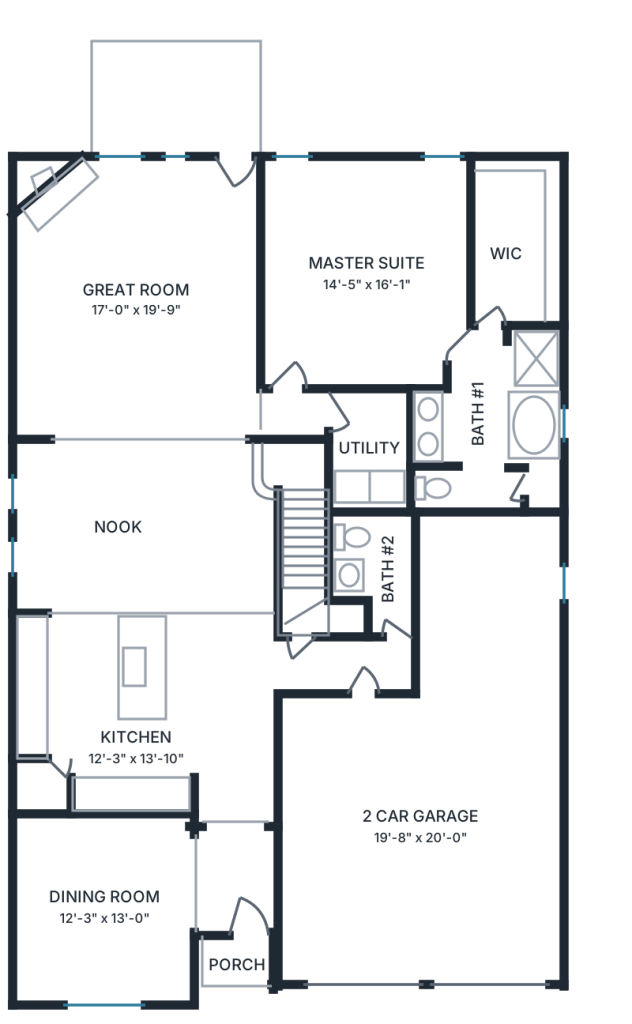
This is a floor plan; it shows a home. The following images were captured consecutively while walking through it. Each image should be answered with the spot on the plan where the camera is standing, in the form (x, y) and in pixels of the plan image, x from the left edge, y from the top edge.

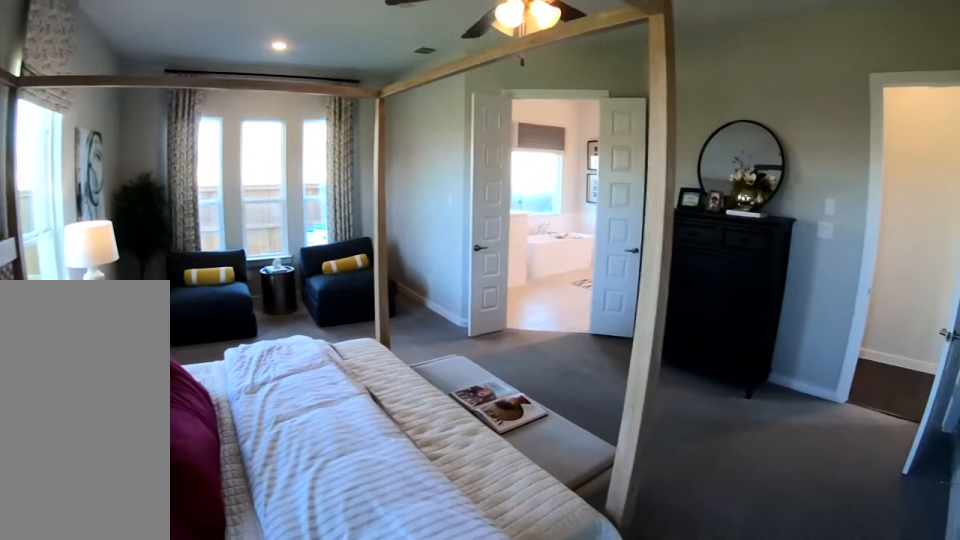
(289, 283)
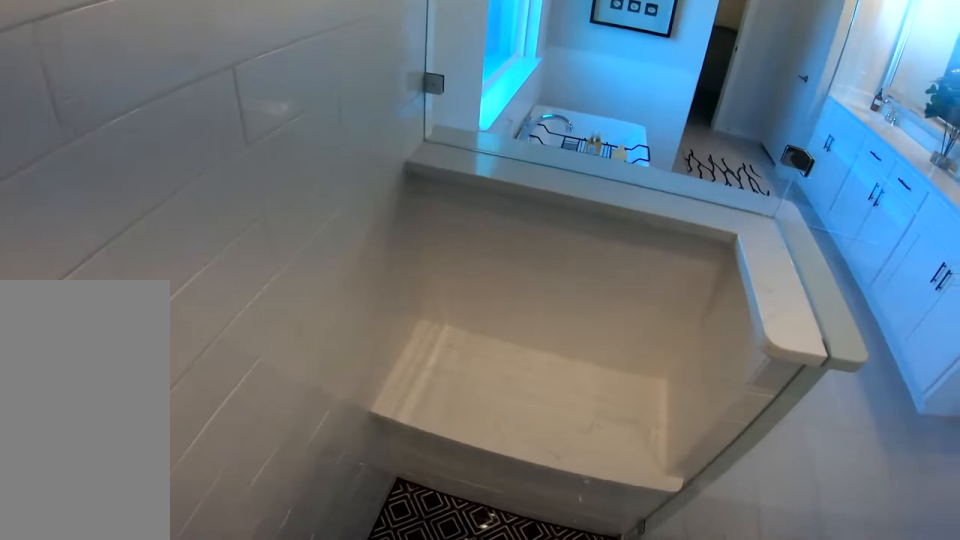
(449, 388)
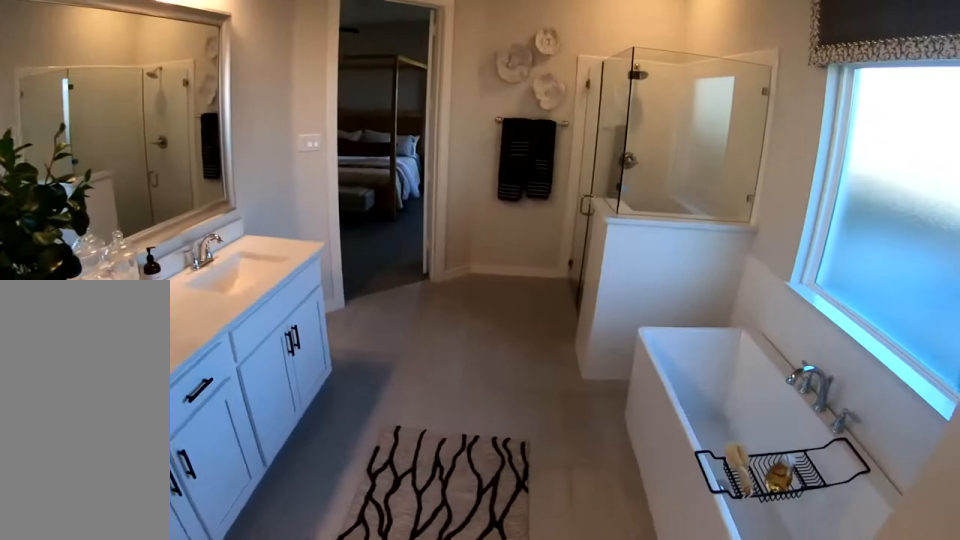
(485, 456)
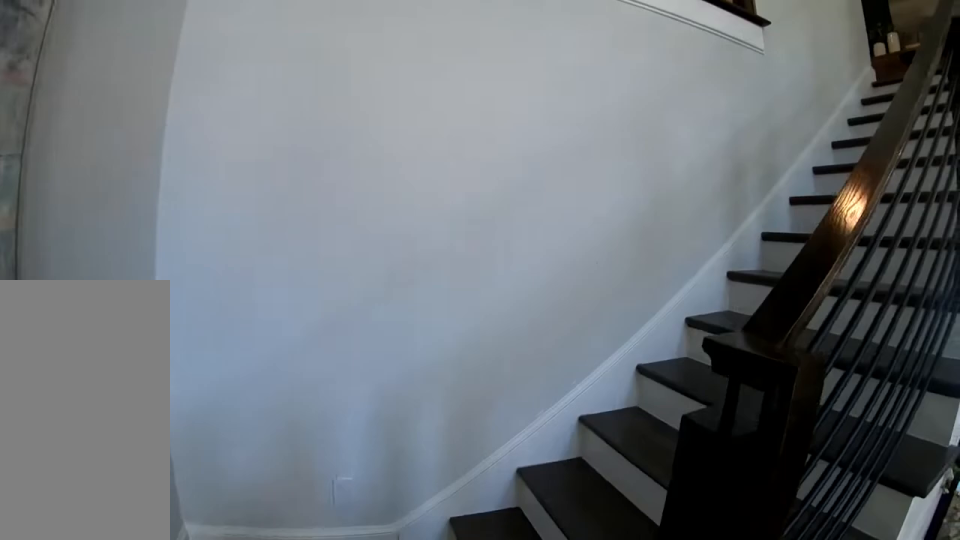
(238, 396)
